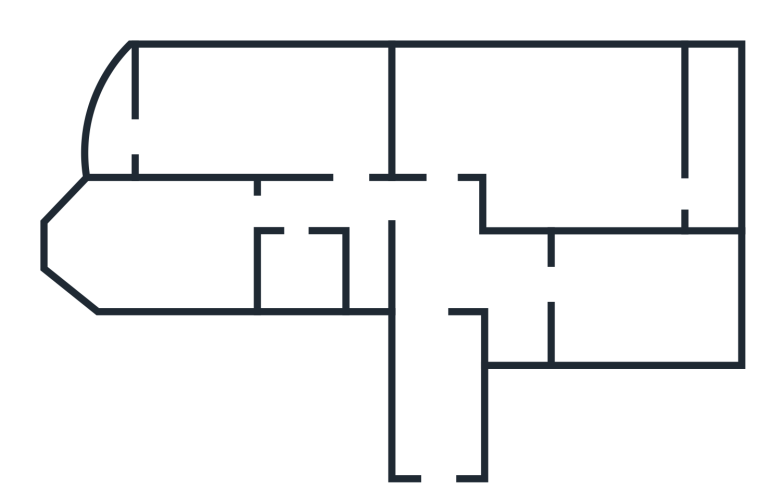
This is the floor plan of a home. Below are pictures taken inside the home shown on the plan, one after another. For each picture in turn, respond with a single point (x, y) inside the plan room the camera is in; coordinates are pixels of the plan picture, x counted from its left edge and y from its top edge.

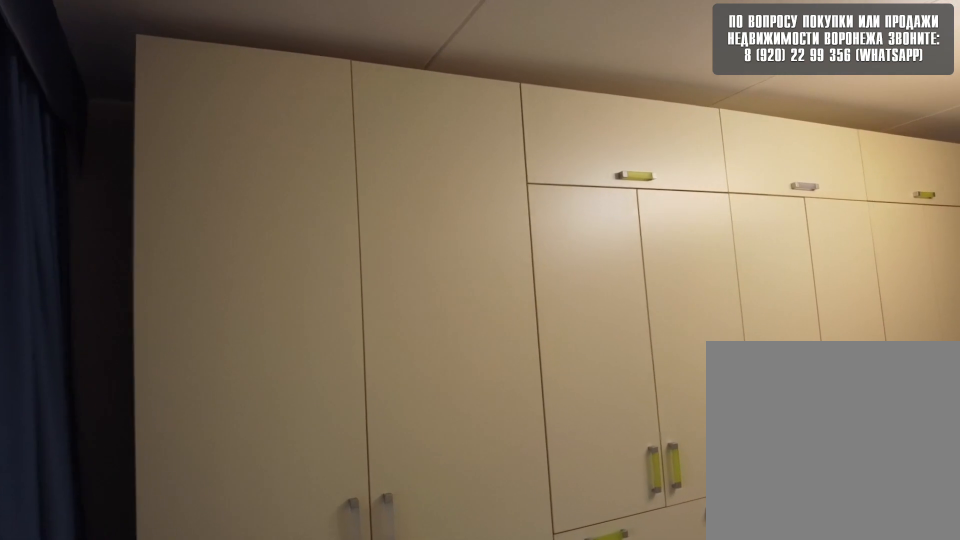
(315, 121)
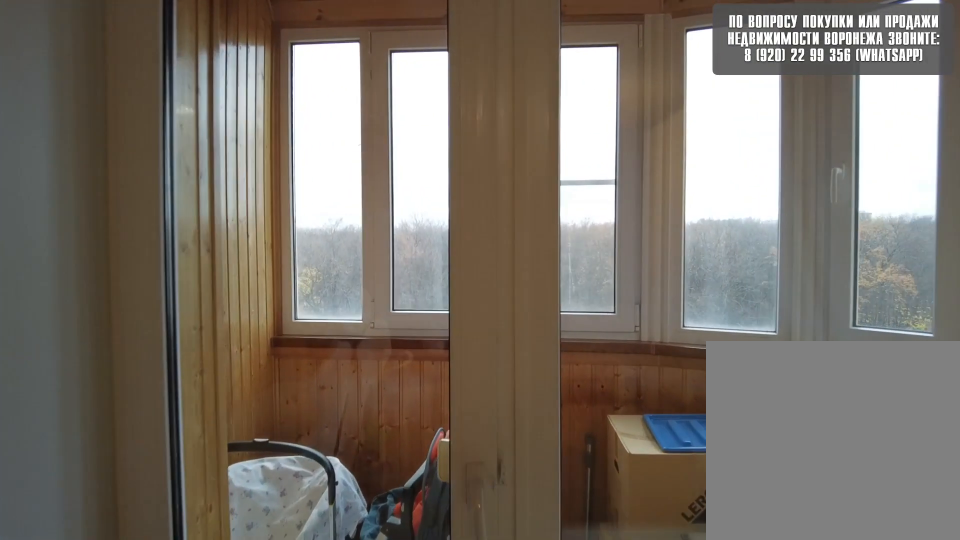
(186, 124)
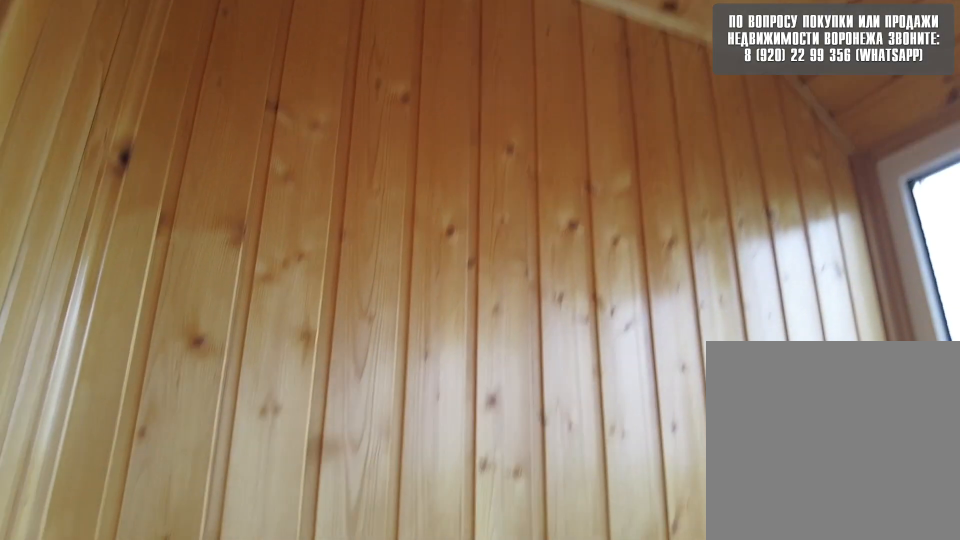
(119, 127)
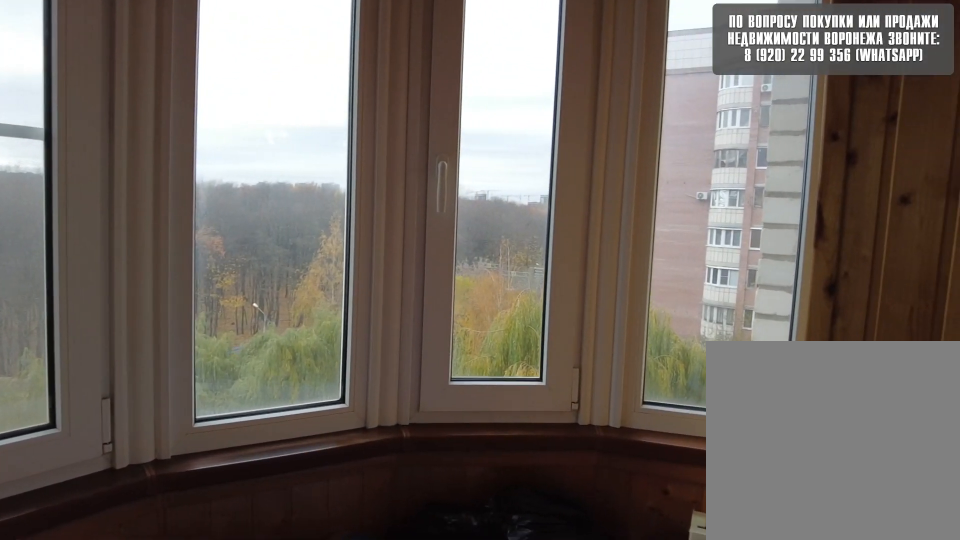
(119, 127)
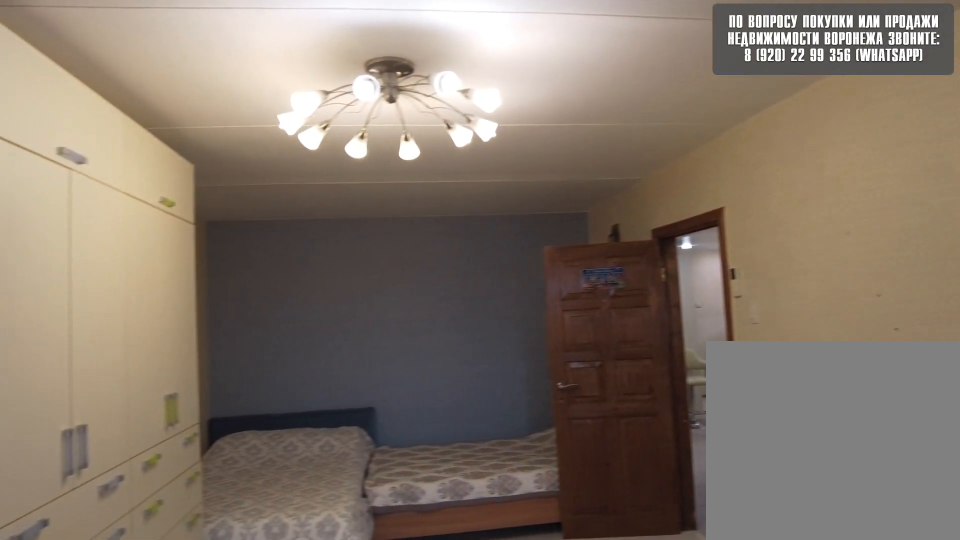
(178, 133)
